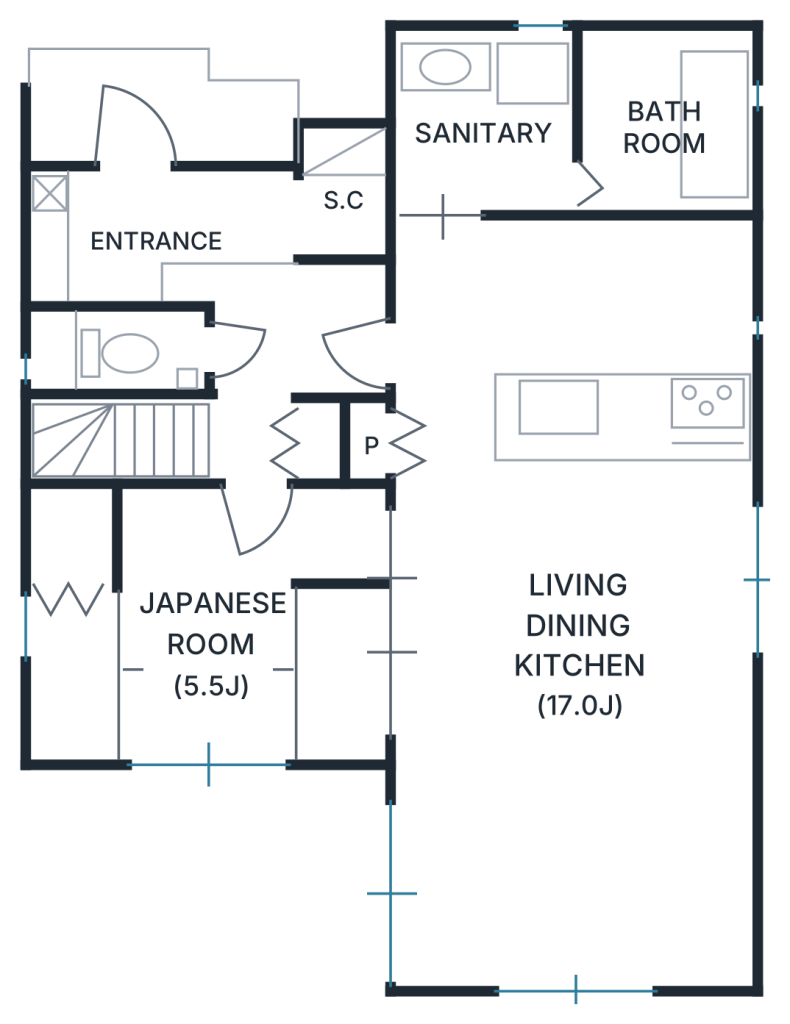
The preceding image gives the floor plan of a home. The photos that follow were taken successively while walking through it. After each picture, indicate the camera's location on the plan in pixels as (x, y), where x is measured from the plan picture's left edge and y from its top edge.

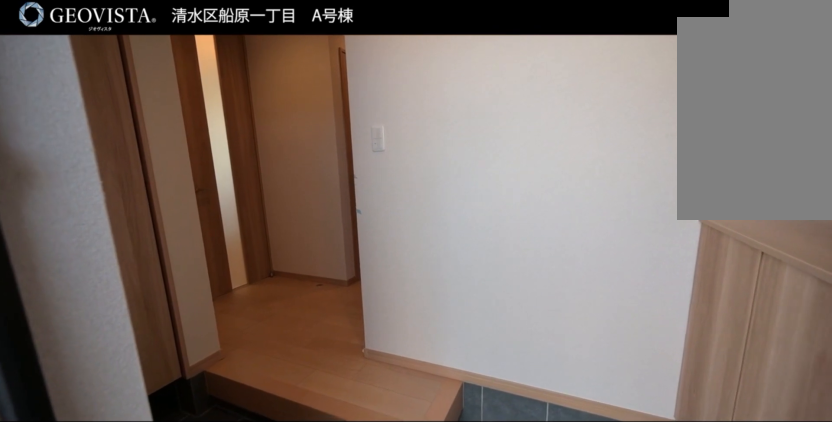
(109, 135)
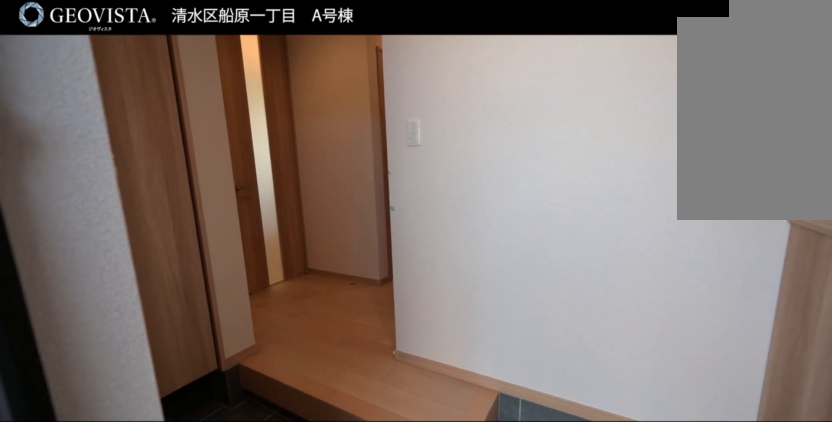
(109, 135)
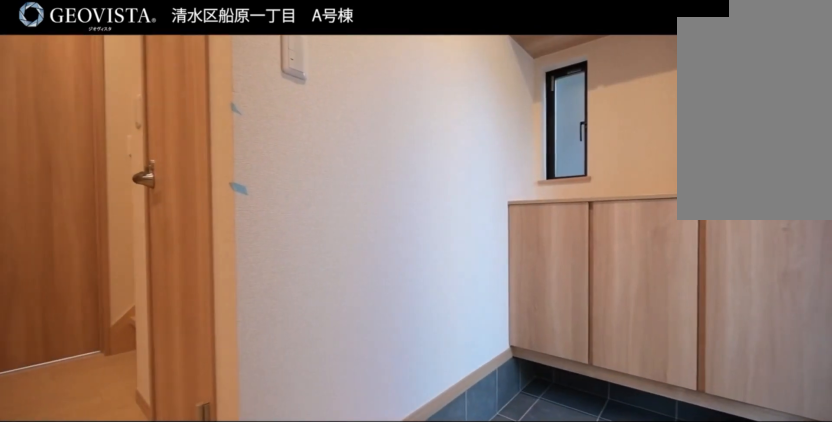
(268, 194)
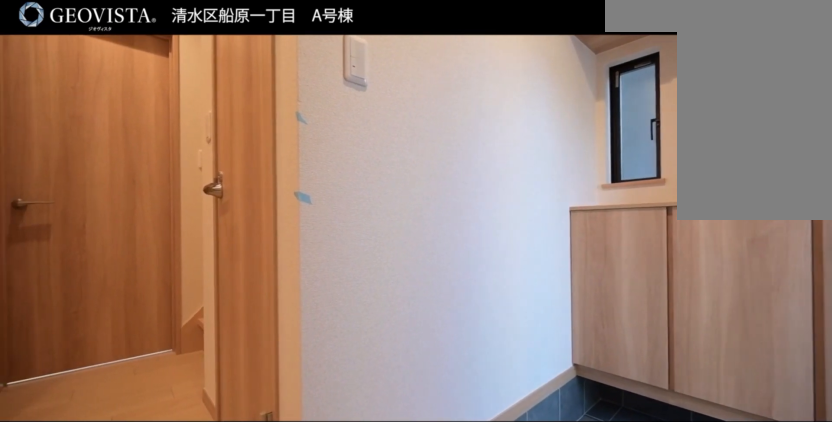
(268, 194)
